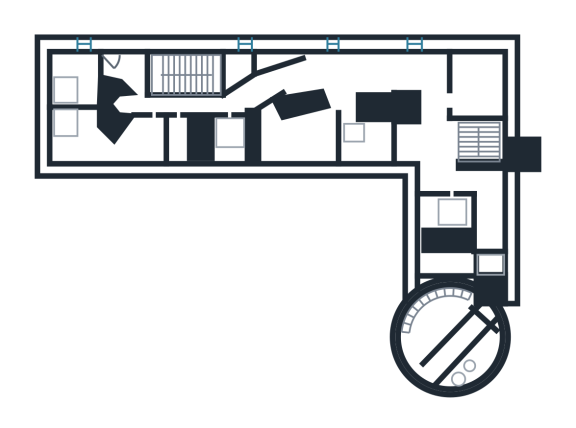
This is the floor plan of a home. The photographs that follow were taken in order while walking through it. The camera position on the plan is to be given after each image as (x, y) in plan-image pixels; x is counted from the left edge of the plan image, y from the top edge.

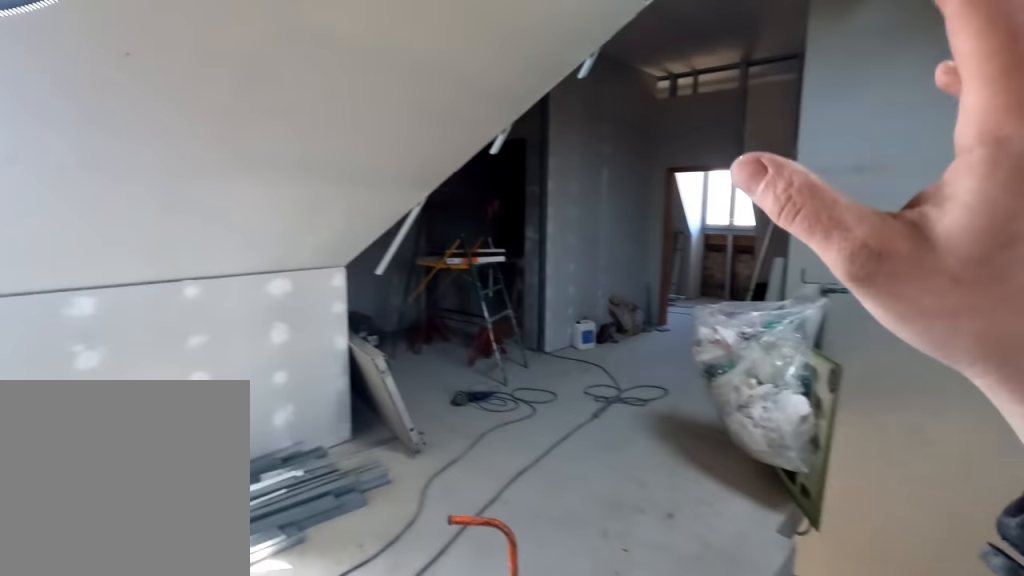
(451, 180)
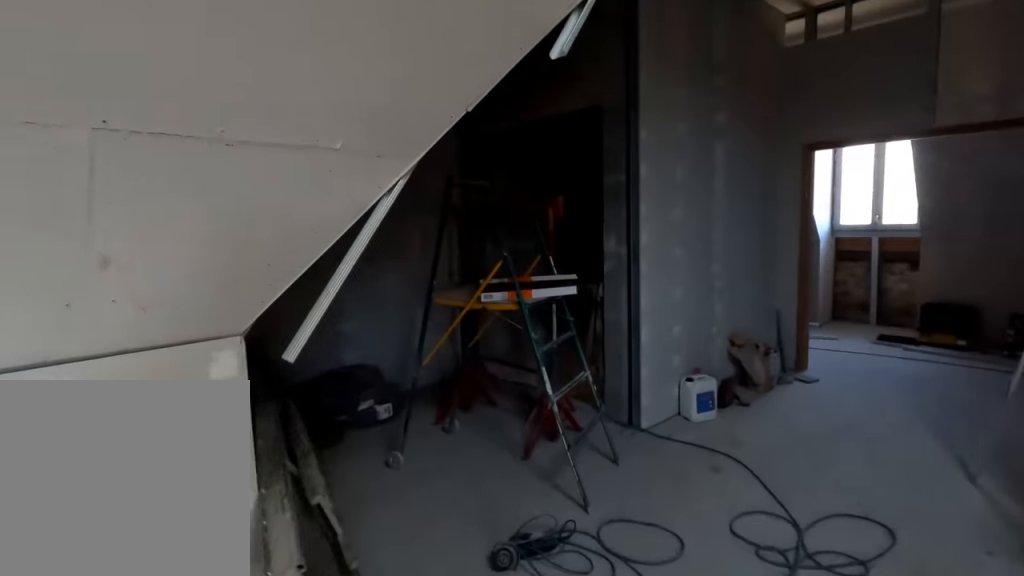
(442, 149)
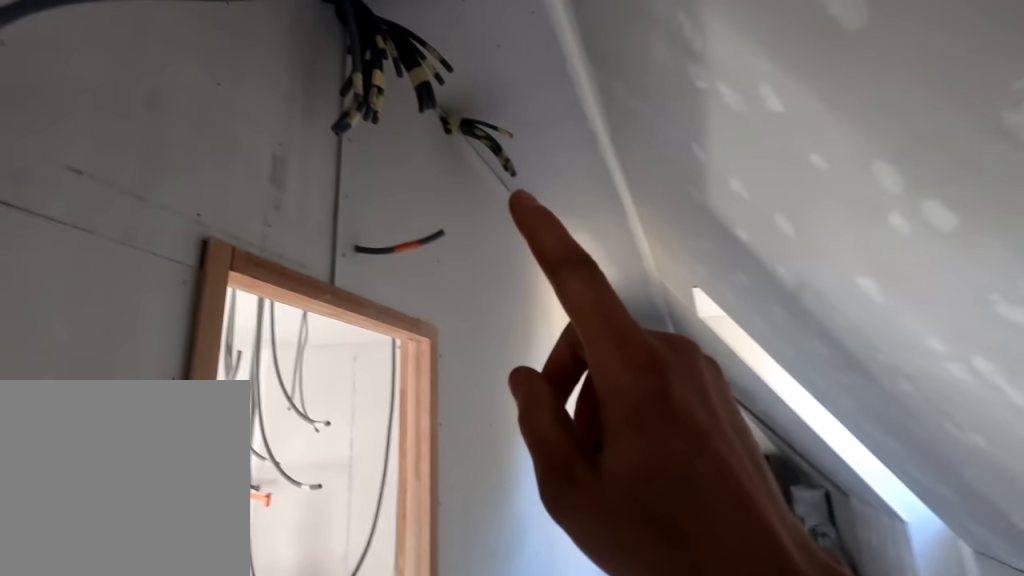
(379, 76)
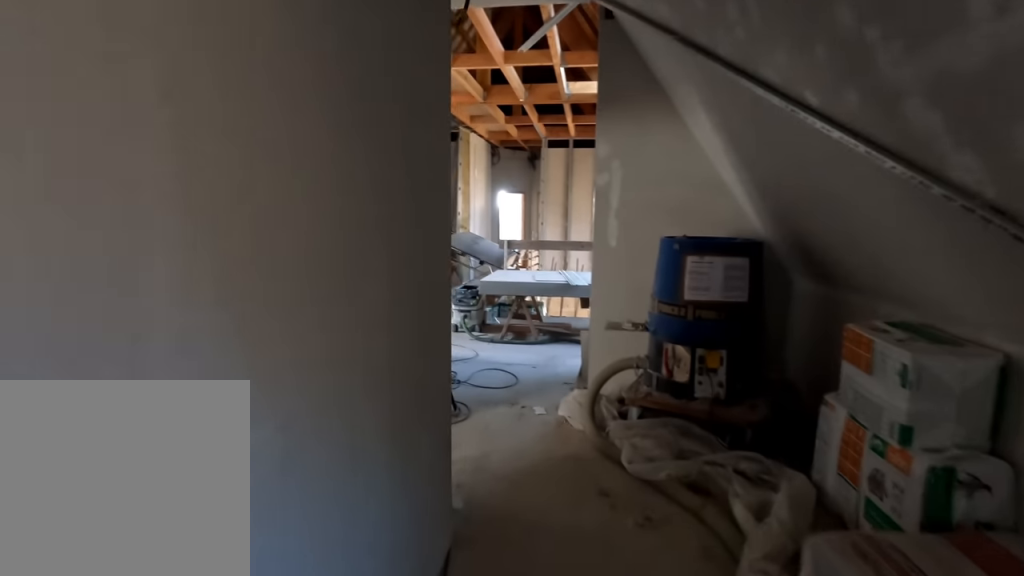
(297, 73)
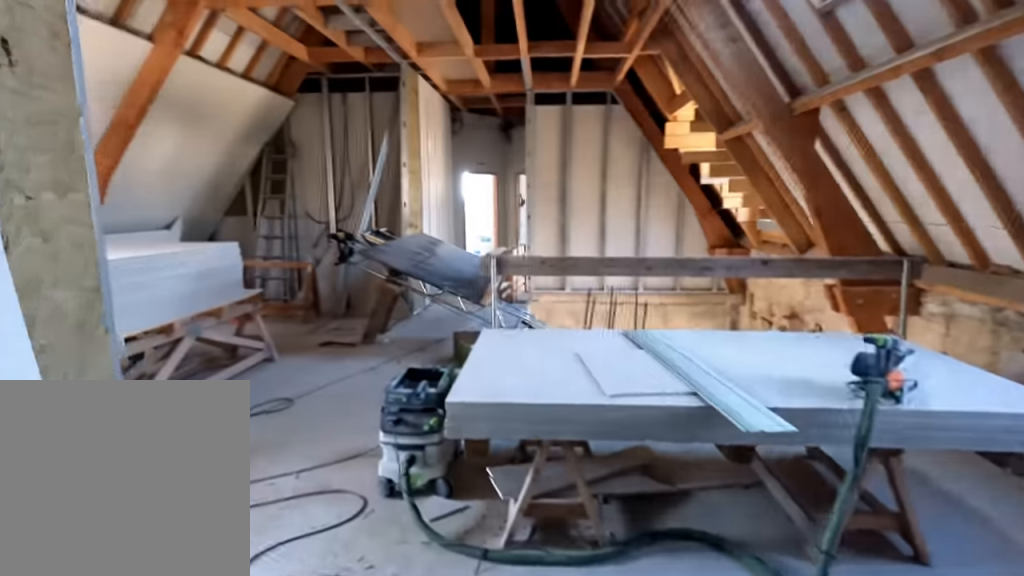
(268, 91)
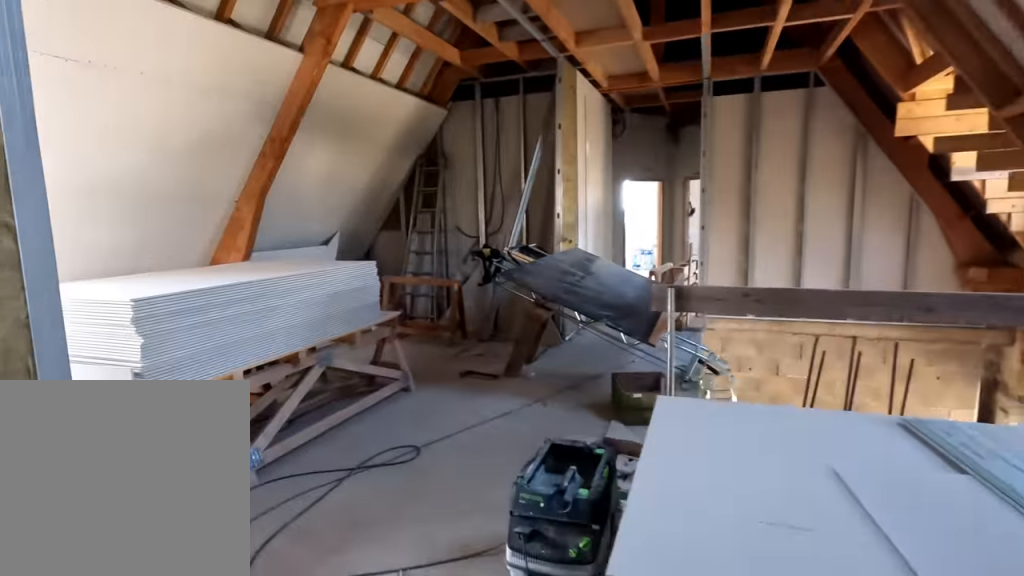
(256, 93)
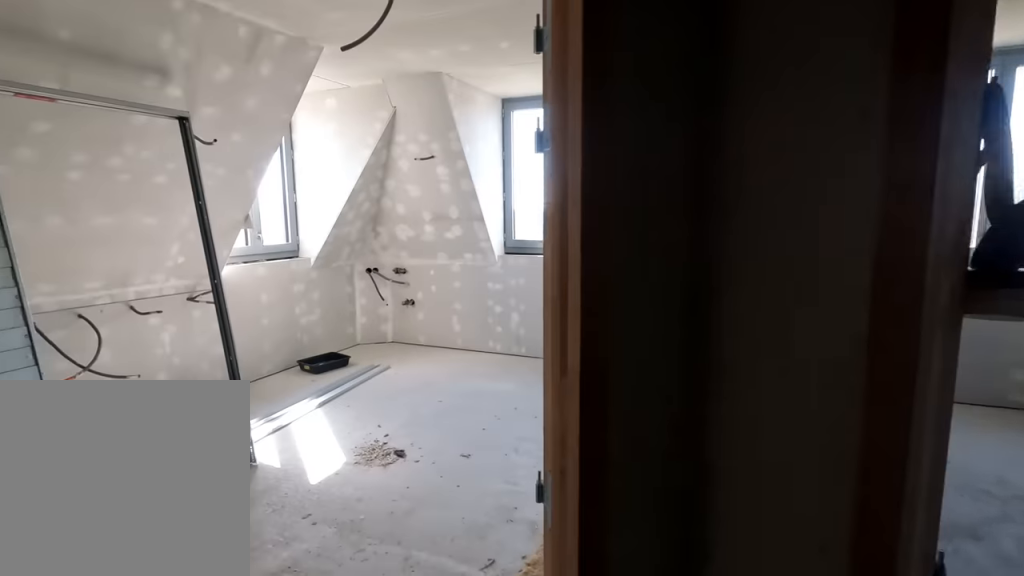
(123, 107)
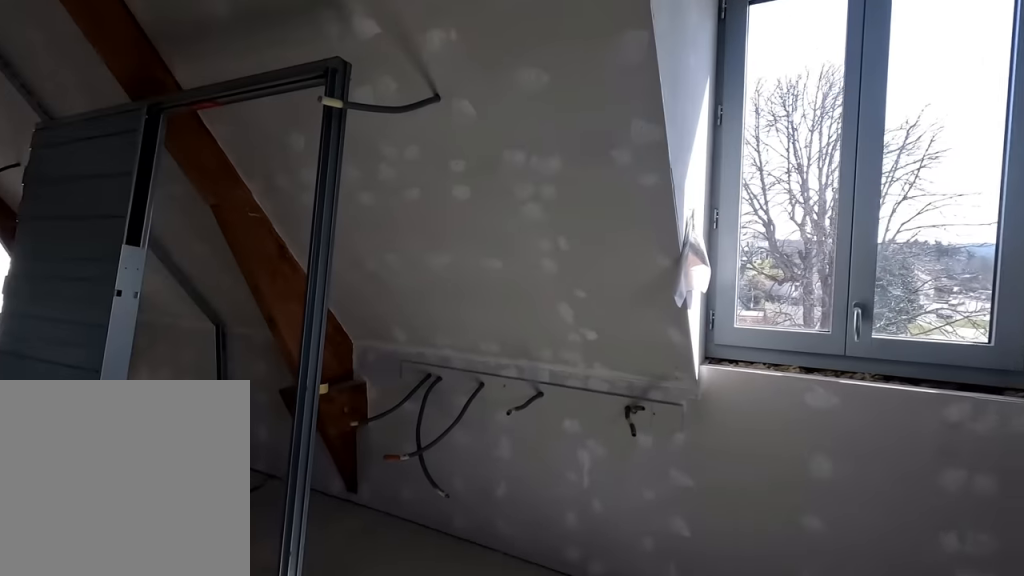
(74, 133)
